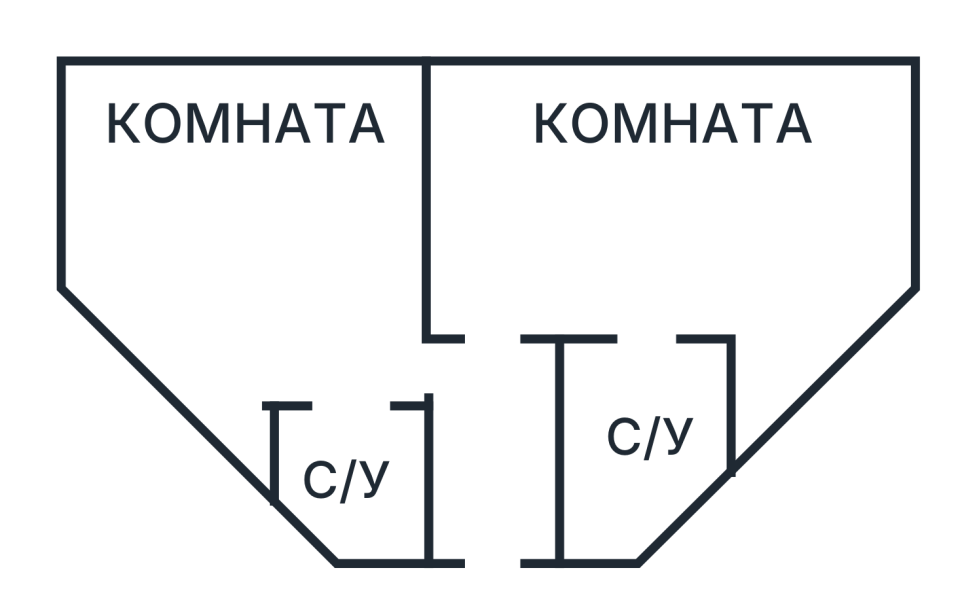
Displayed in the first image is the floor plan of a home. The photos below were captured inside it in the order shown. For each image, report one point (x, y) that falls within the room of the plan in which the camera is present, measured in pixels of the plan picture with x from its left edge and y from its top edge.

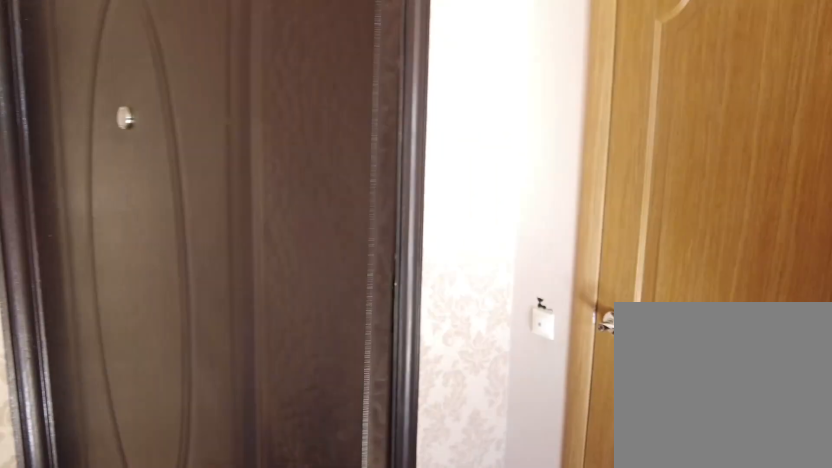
(402, 369)
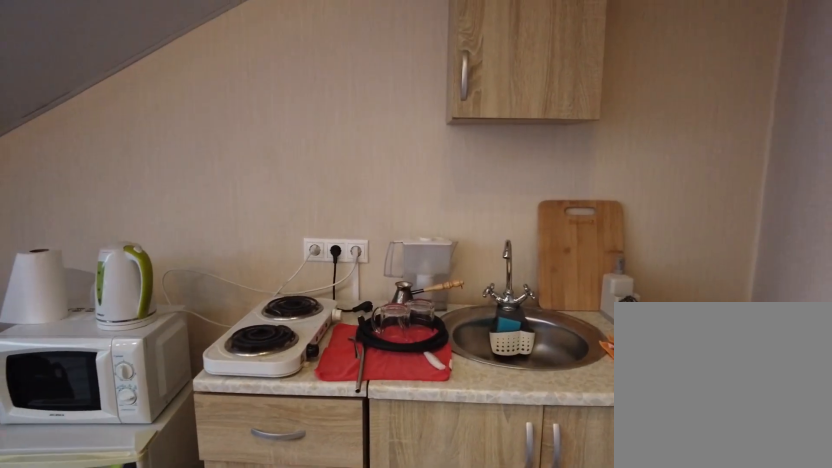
(539, 290)
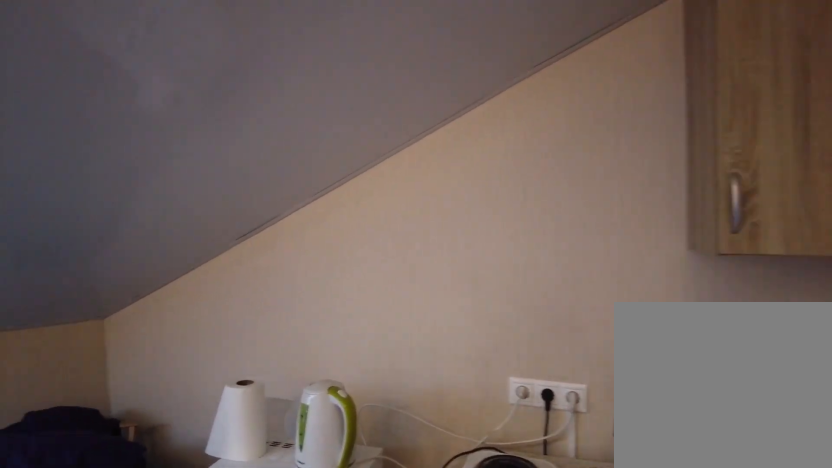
(539, 290)
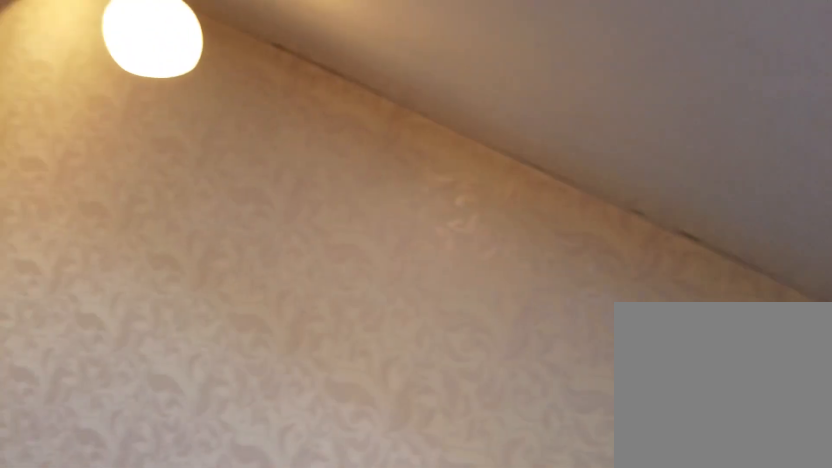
(867, 251)
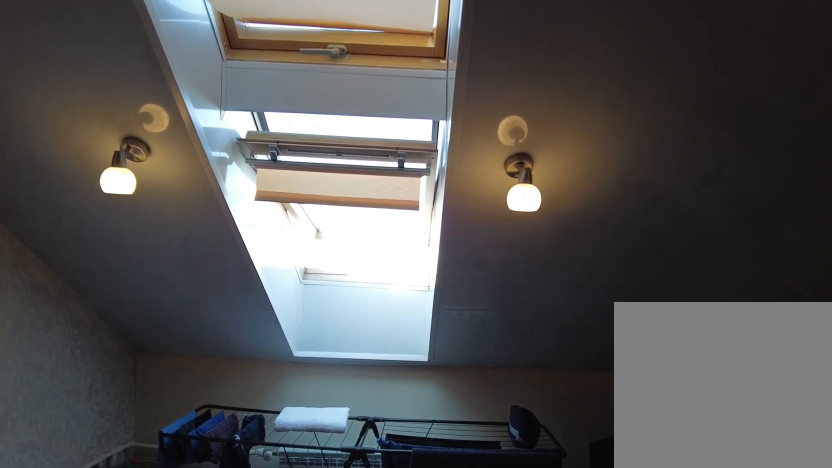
(653, 302)
